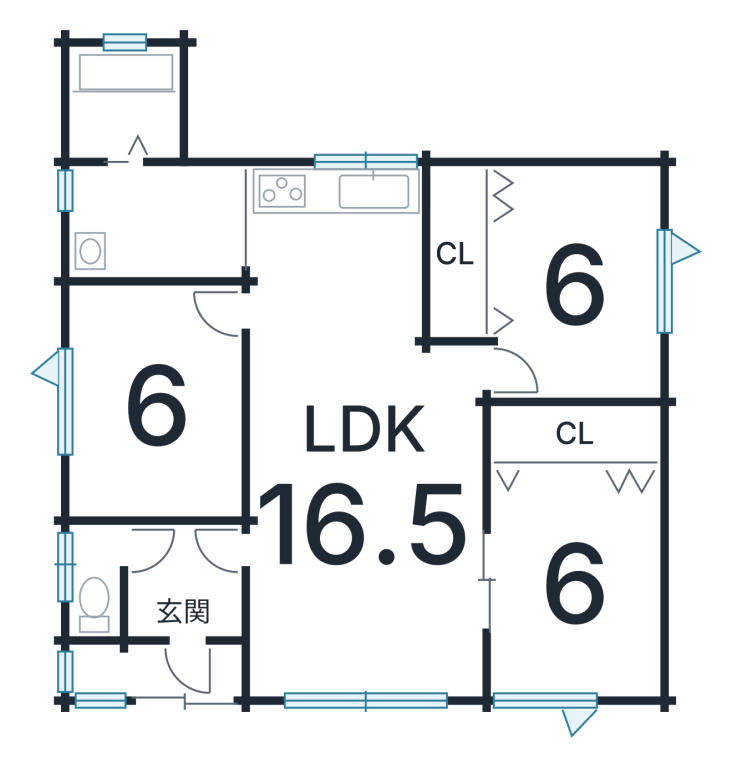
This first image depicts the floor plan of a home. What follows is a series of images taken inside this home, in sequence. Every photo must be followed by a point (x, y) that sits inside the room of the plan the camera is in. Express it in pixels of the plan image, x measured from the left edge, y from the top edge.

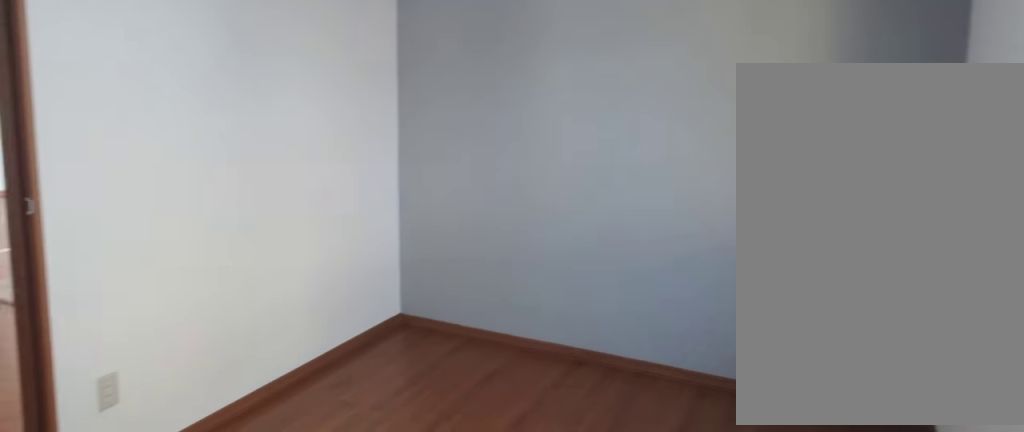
(146, 416)
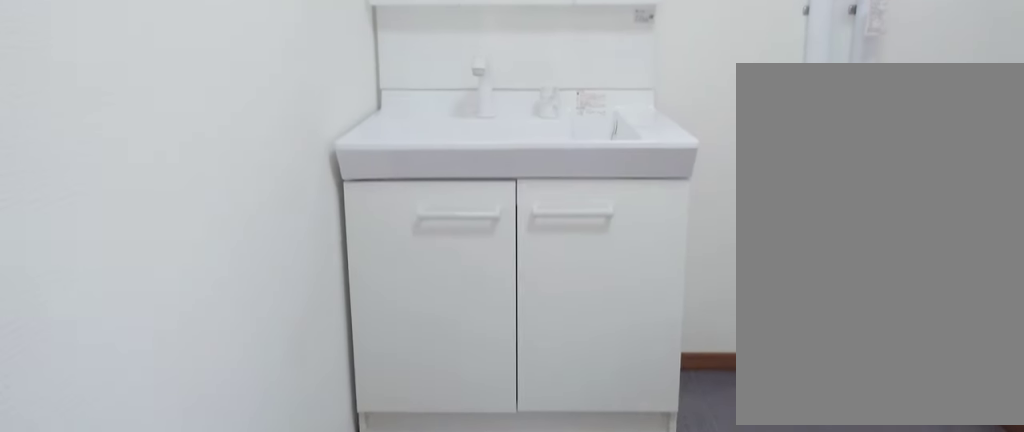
(169, 228)
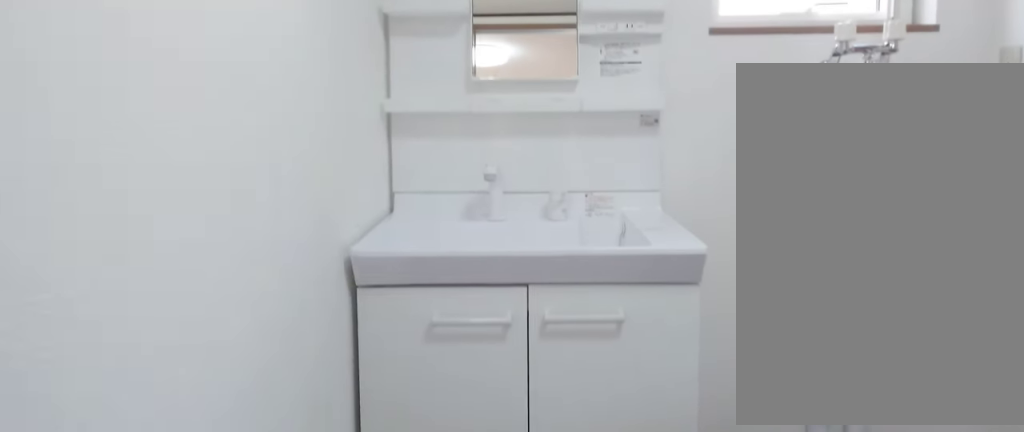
(169, 228)
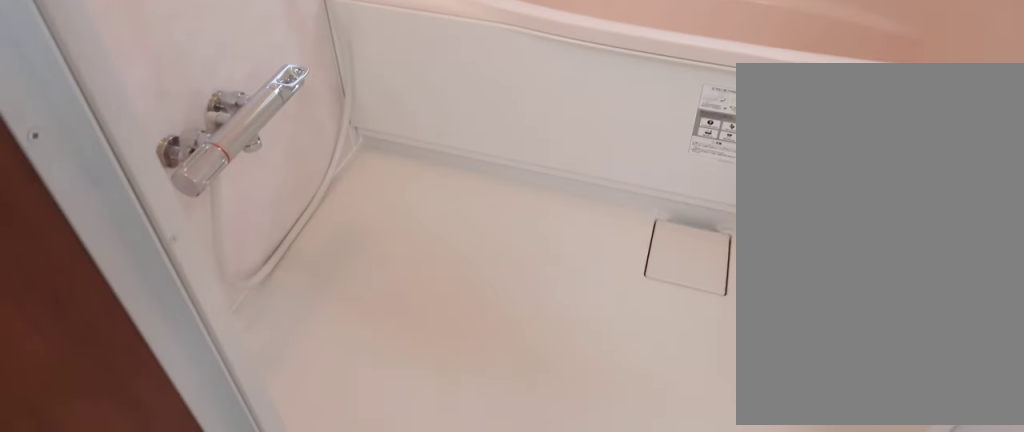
(128, 106)
